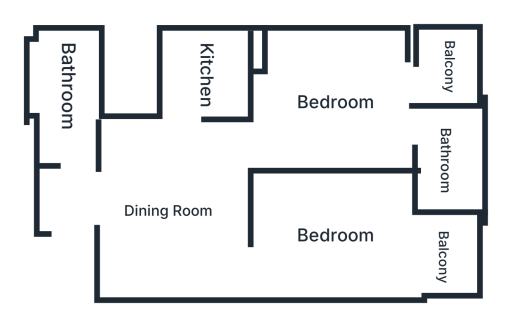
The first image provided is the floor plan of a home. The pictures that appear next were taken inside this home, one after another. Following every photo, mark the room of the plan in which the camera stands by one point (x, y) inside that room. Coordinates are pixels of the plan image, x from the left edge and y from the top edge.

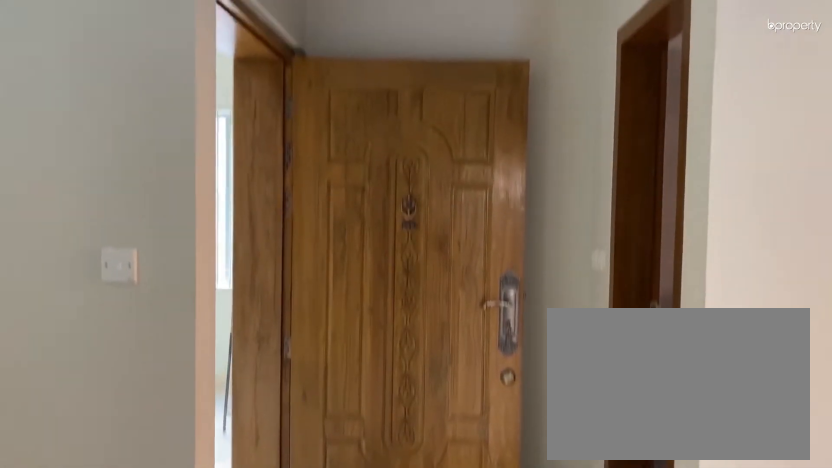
(166, 210)
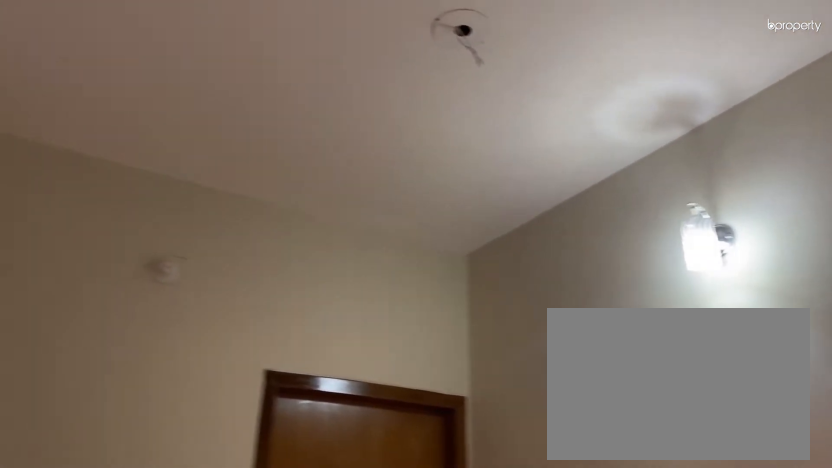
(166, 210)
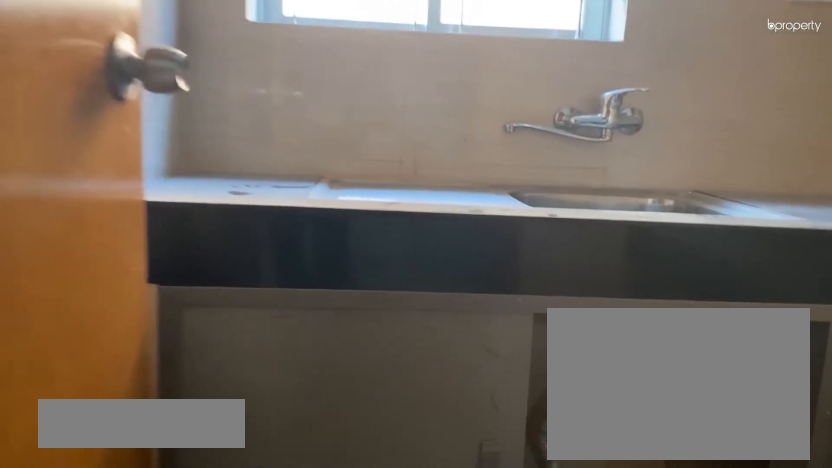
(208, 74)
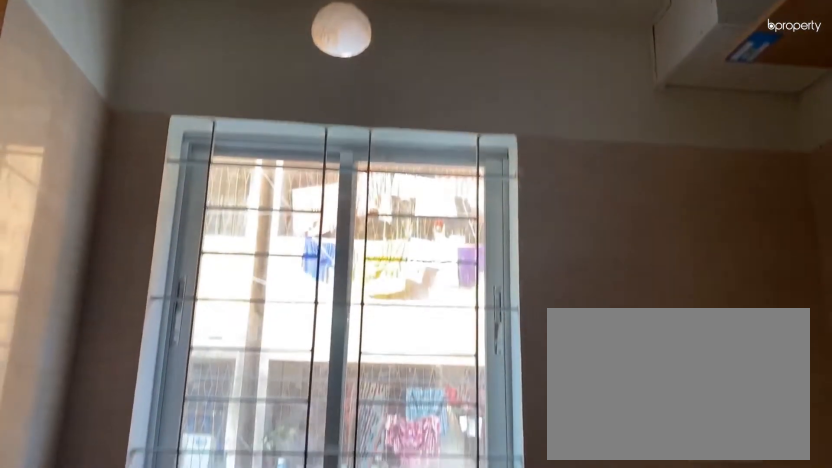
(209, 74)
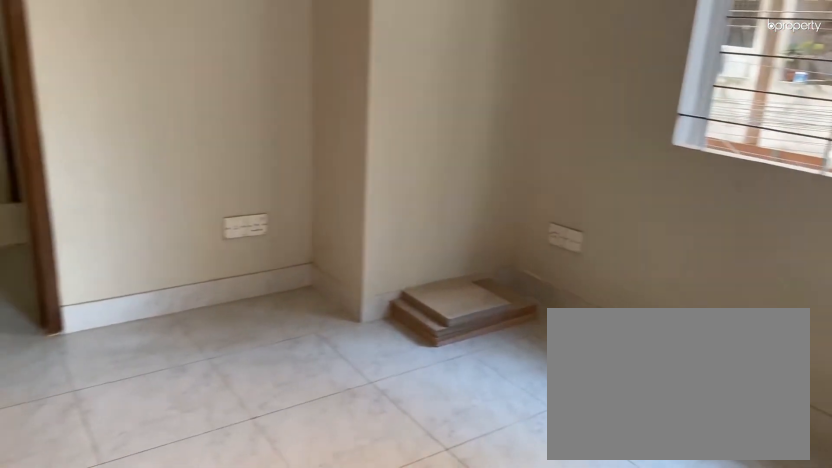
(334, 101)
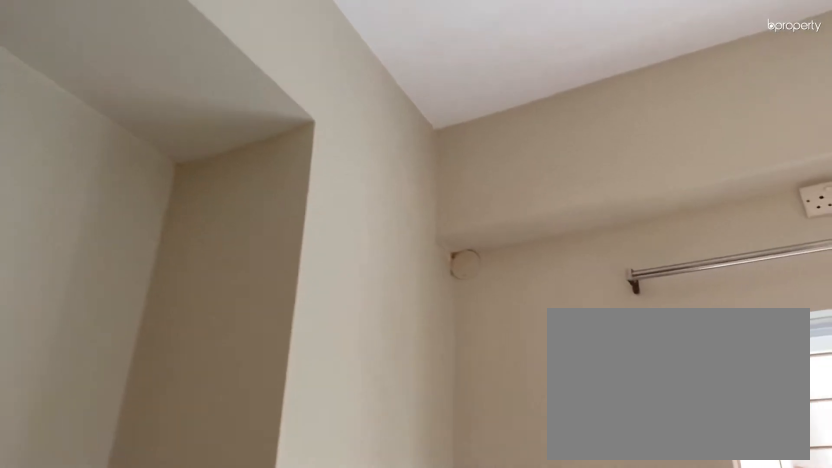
(334, 101)
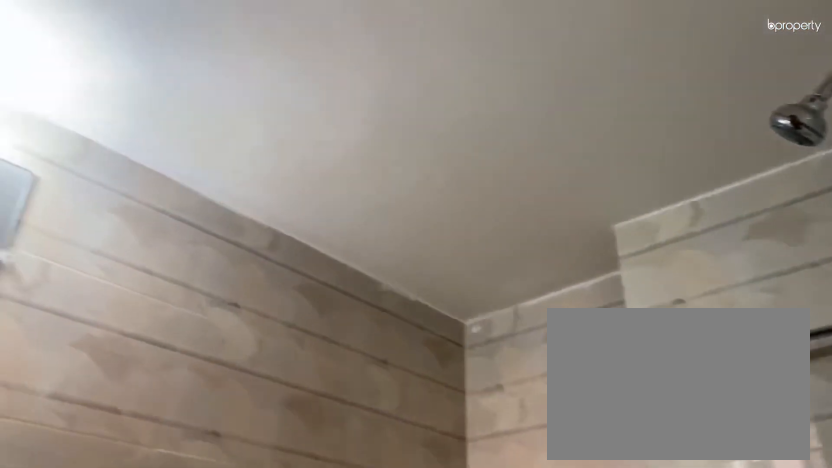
(448, 169)
